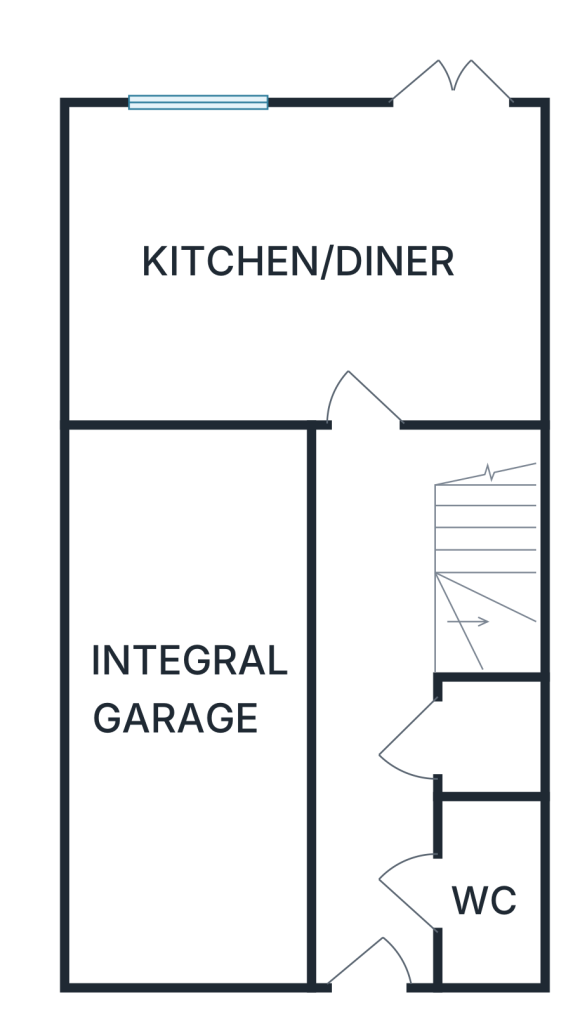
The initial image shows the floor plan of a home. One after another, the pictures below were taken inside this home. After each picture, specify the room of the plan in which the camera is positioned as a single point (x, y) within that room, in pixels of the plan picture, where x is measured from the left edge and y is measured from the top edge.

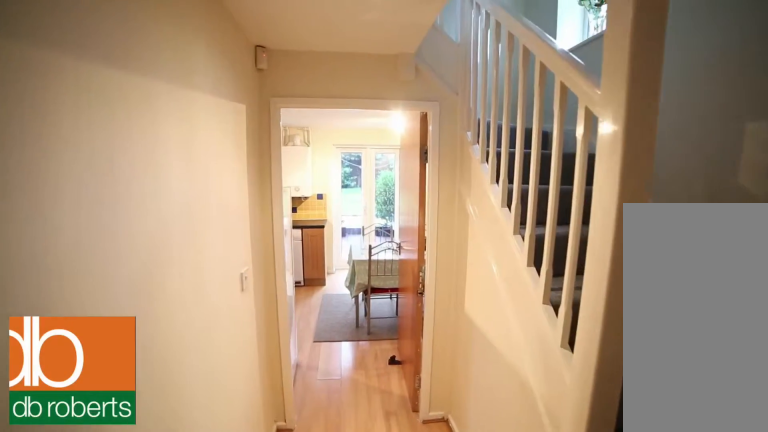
(377, 658)
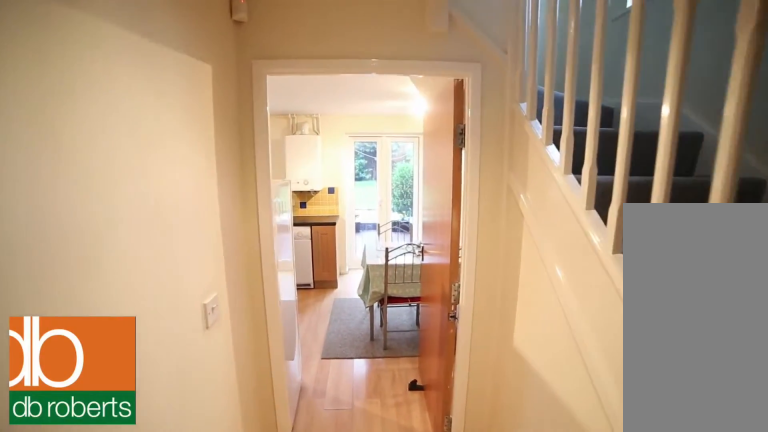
(377, 658)
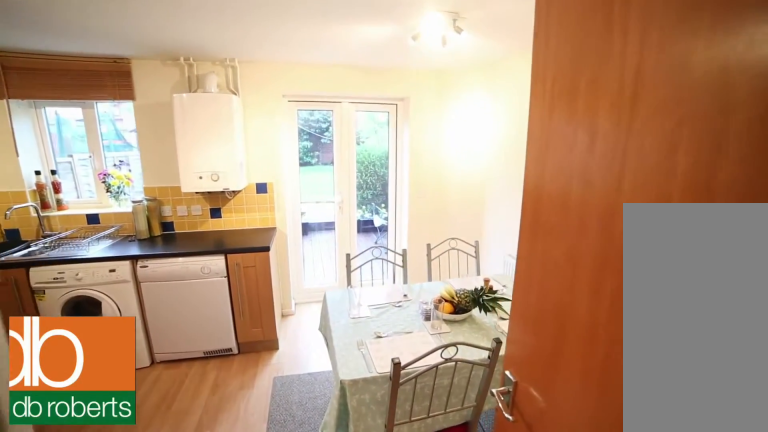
(306, 263)
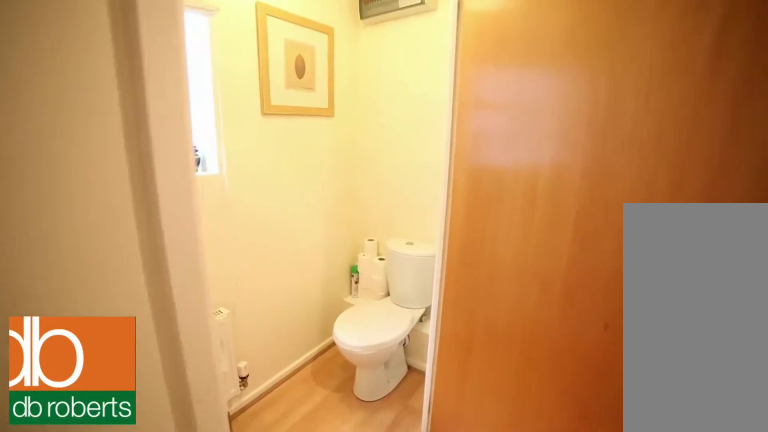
(480, 890)
